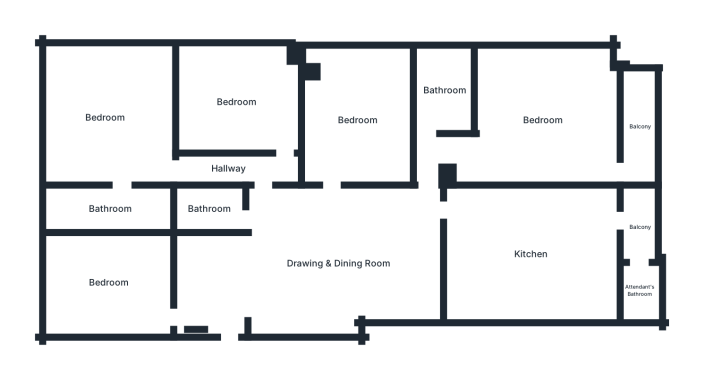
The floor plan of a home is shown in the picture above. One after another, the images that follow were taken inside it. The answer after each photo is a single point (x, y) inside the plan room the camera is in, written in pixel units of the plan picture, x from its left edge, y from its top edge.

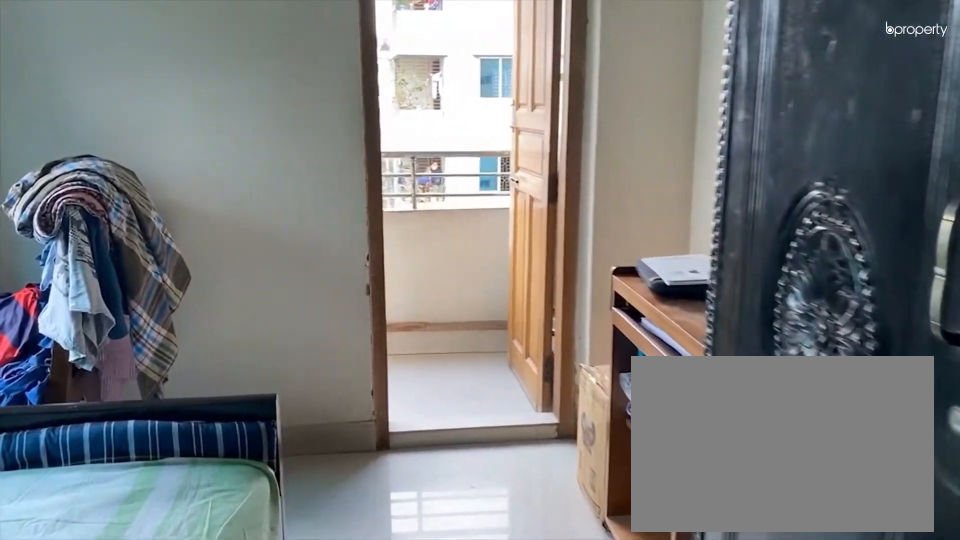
(540, 122)
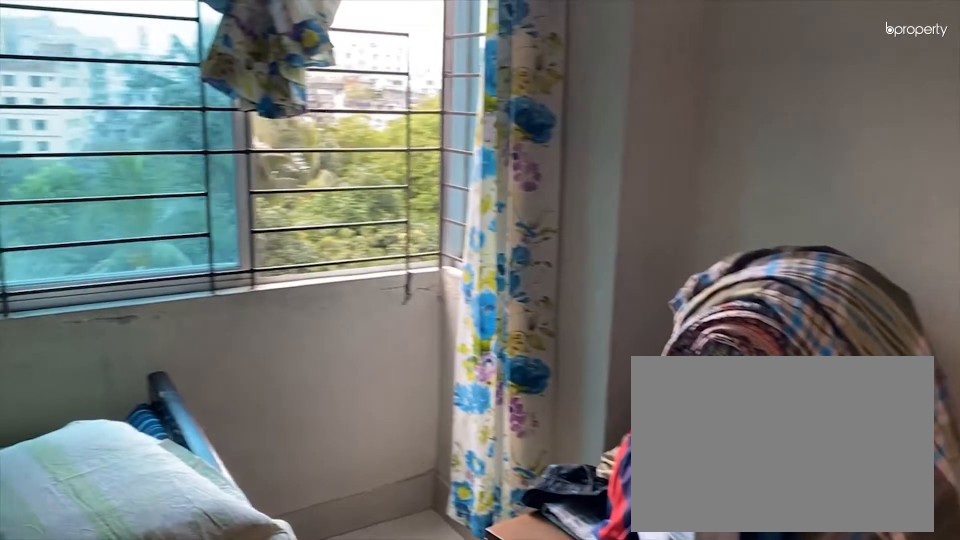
(540, 122)
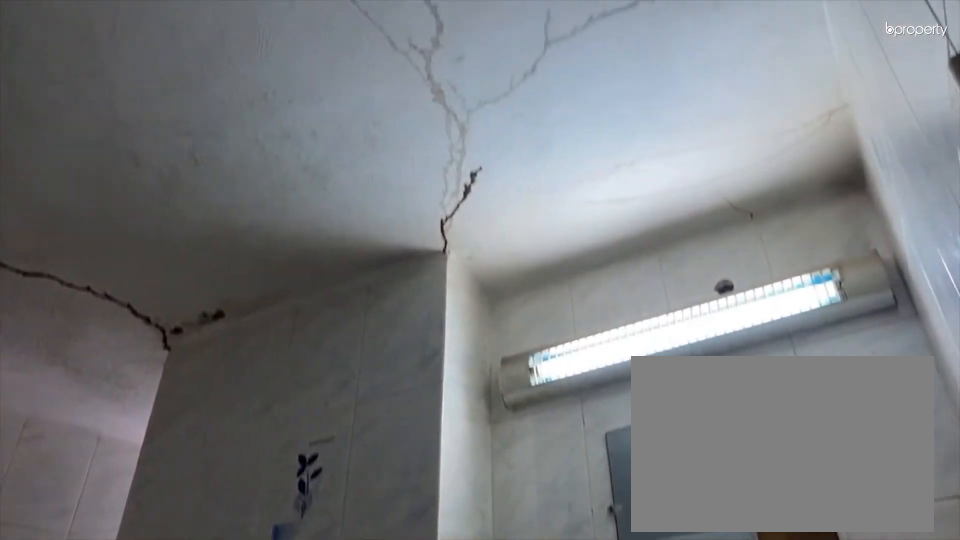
(449, 91)
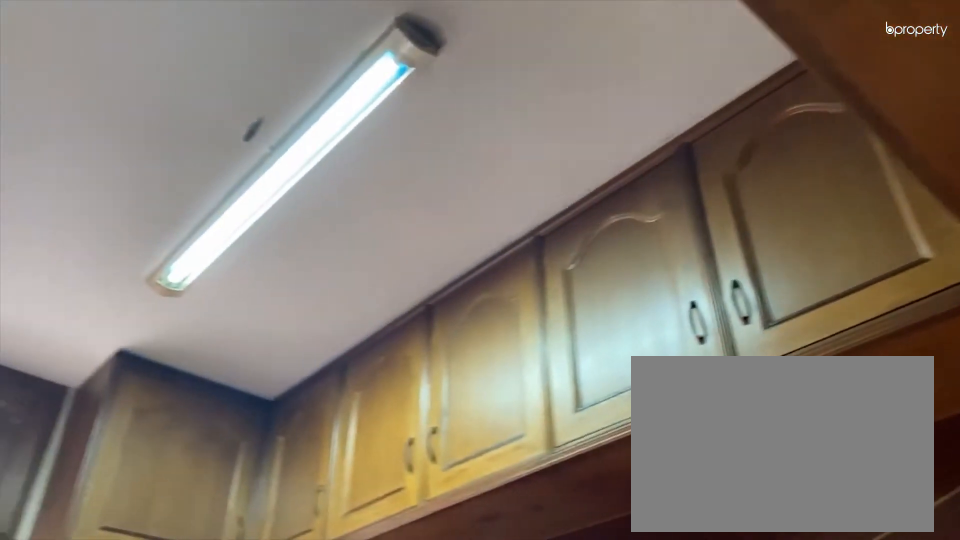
(533, 247)
